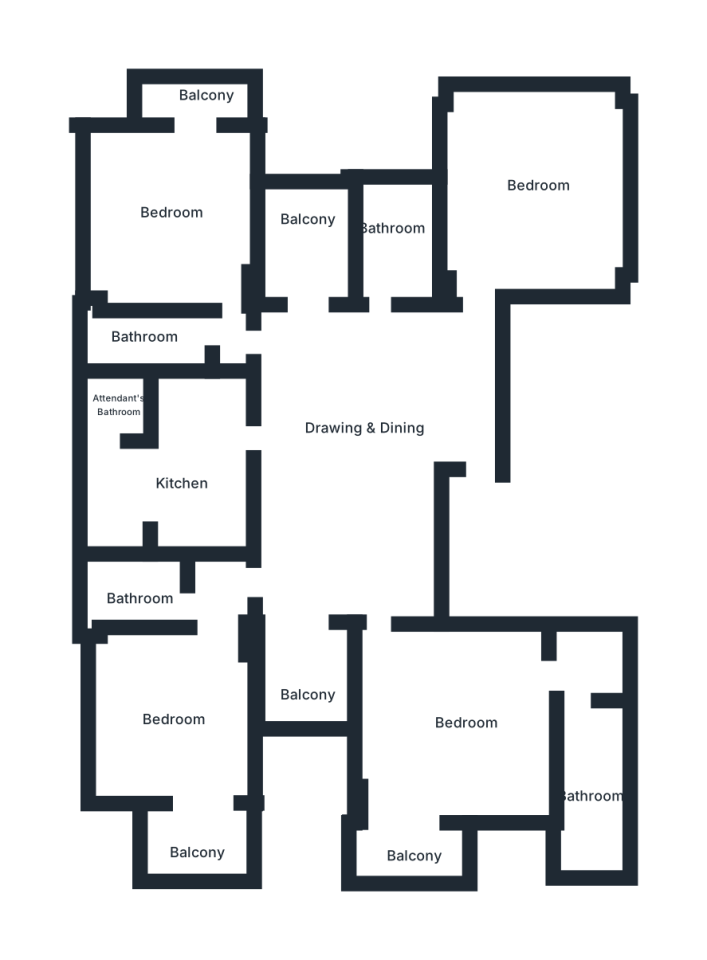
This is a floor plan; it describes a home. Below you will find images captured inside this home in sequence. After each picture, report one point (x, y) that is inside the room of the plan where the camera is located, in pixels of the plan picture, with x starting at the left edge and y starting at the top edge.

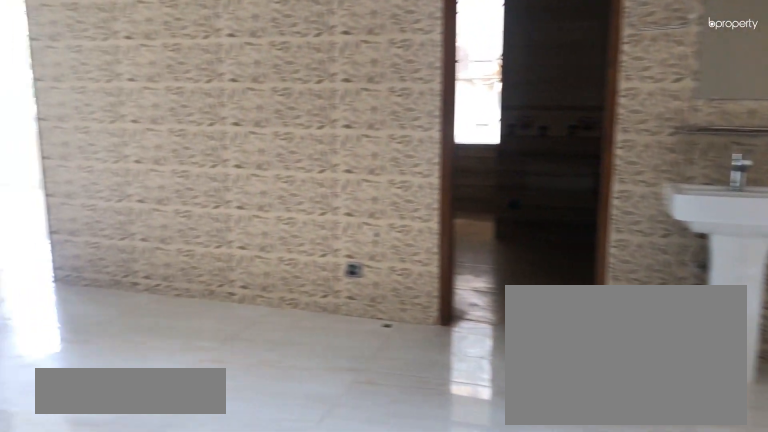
(355, 483)
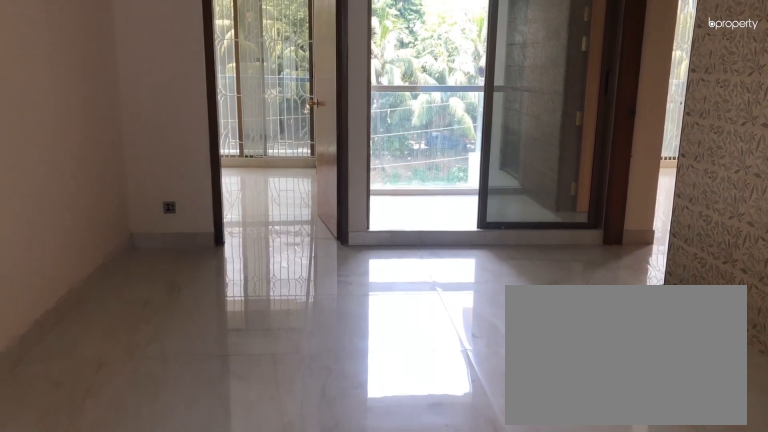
(355, 483)
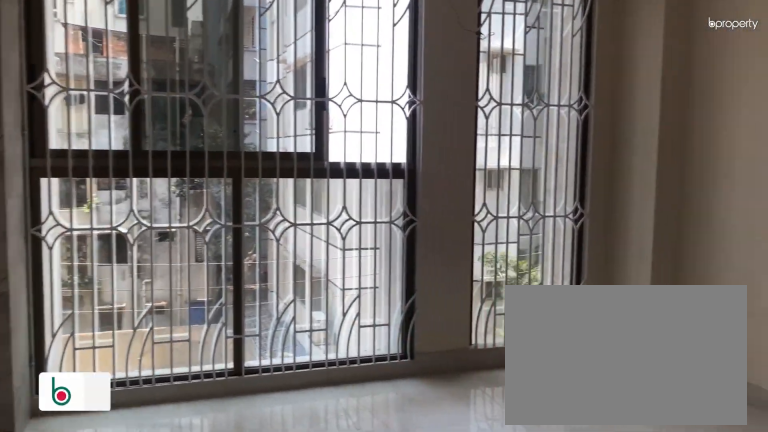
(535, 195)
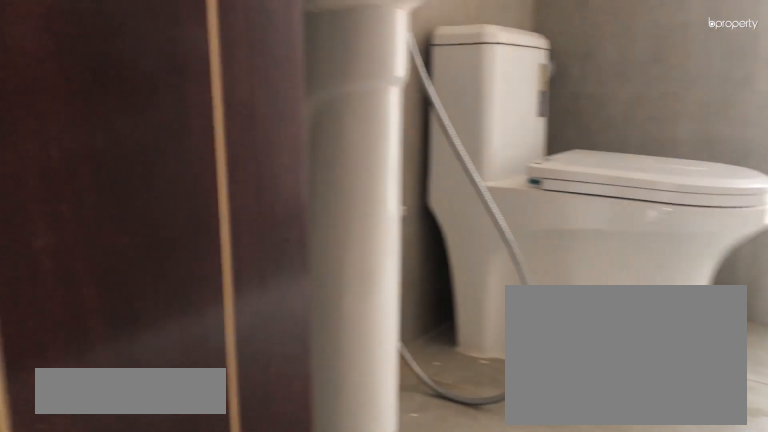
(392, 240)
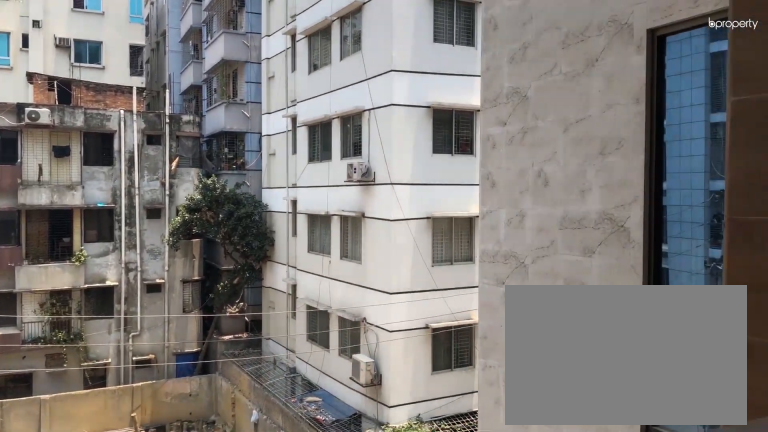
(309, 251)
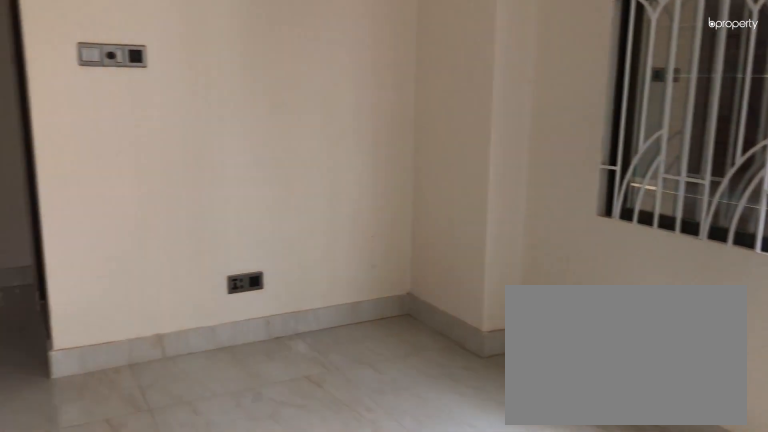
(188, 216)
